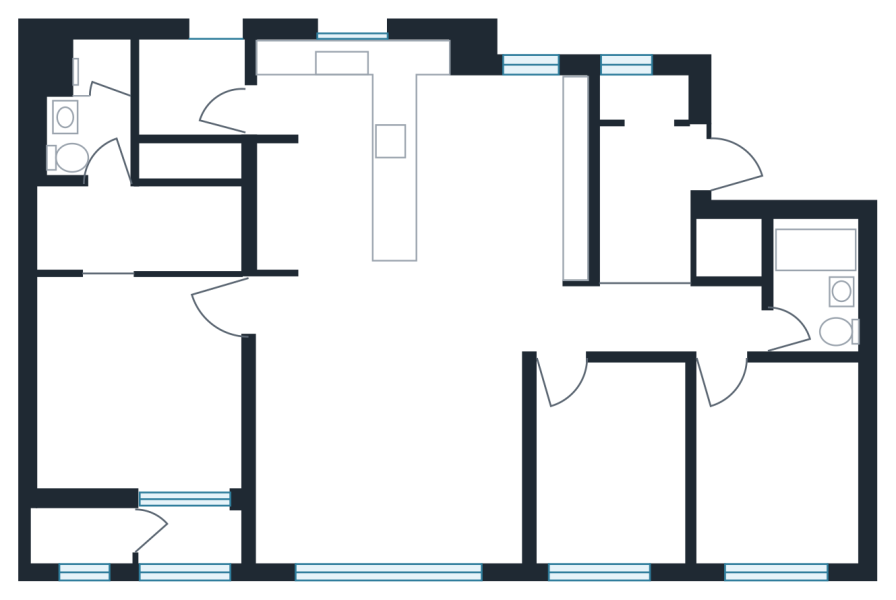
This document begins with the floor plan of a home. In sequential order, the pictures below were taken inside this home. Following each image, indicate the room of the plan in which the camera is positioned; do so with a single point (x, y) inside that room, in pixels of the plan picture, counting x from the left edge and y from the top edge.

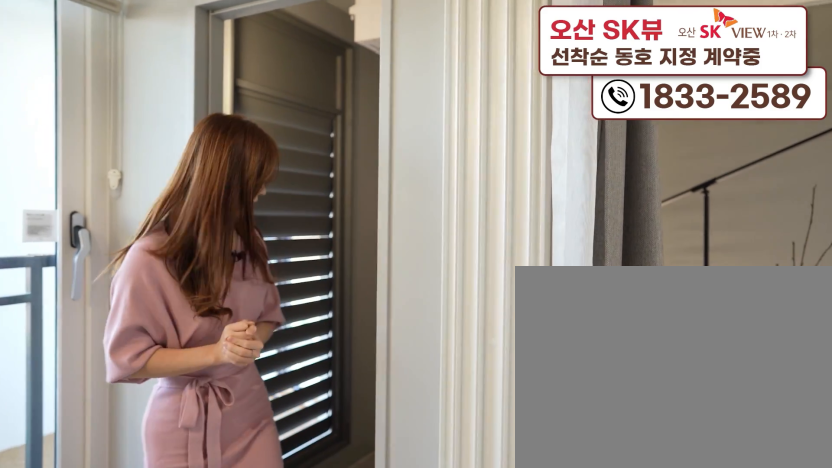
(187, 557)
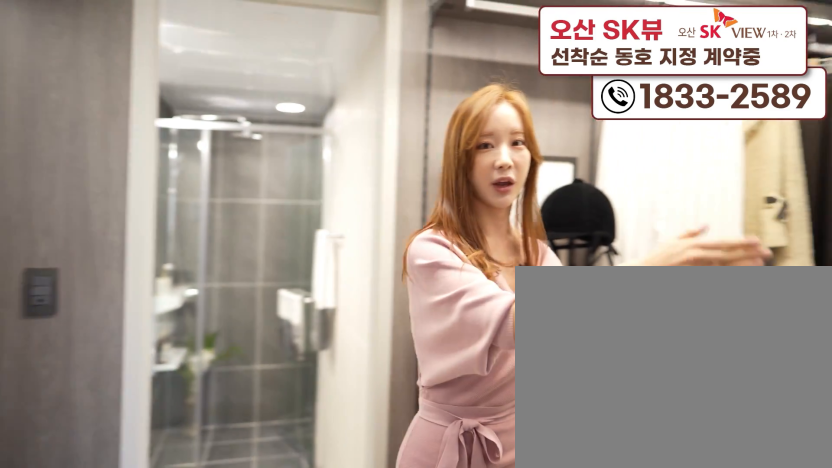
(102, 259)
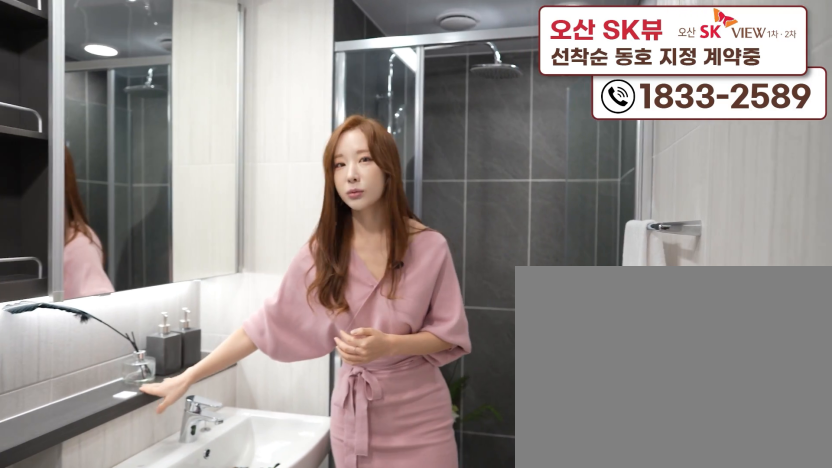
(98, 146)
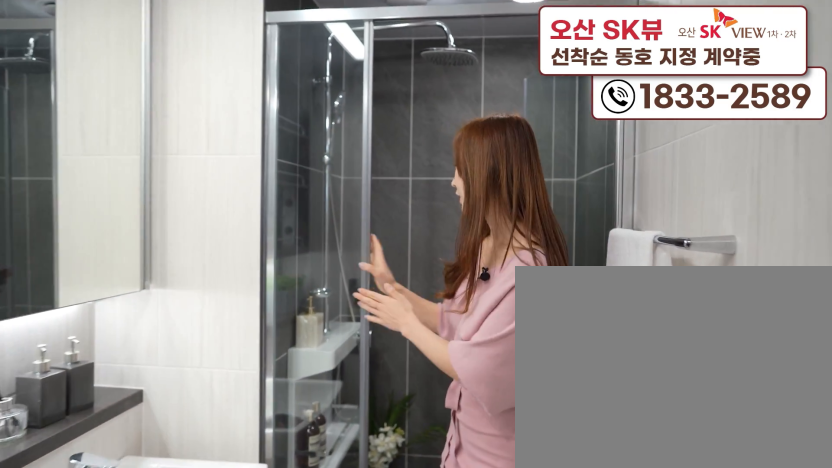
(98, 146)
